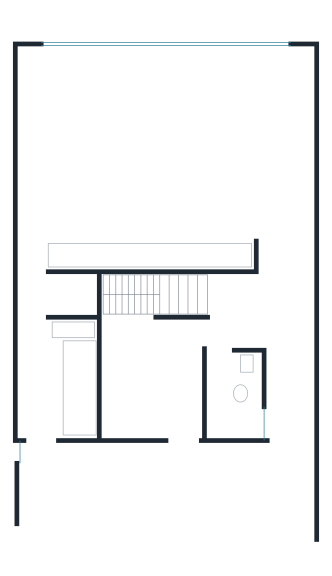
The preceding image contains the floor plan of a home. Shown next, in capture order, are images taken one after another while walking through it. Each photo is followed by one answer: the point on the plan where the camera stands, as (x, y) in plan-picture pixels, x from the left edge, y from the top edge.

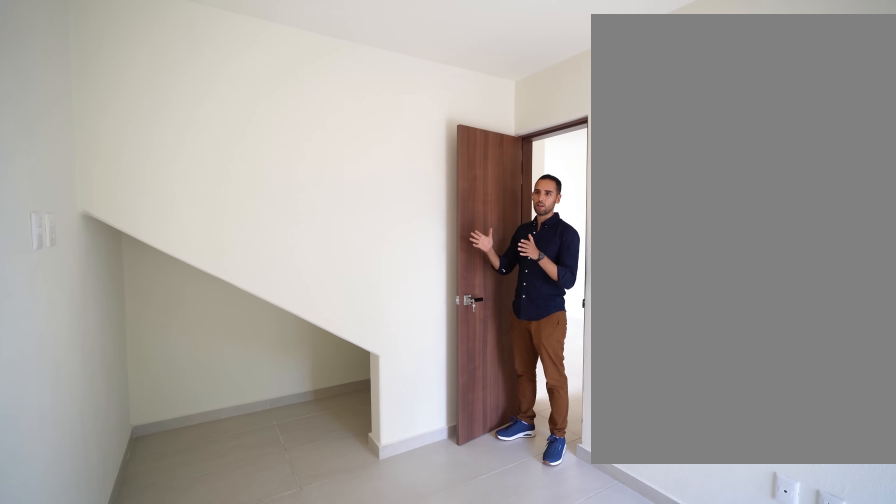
(128, 423)
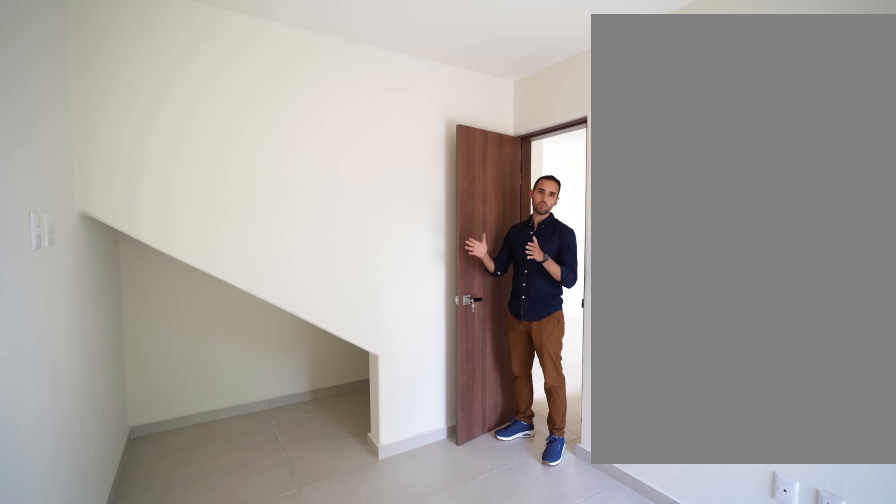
(128, 423)
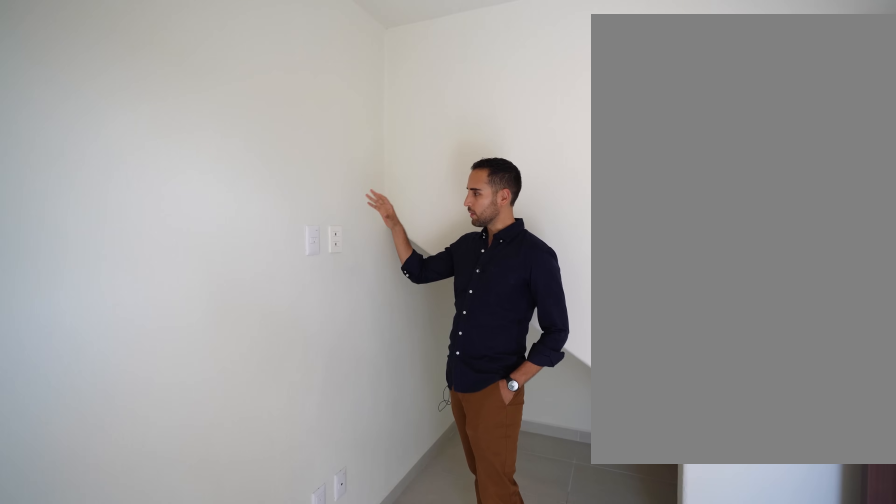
(127, 398)
